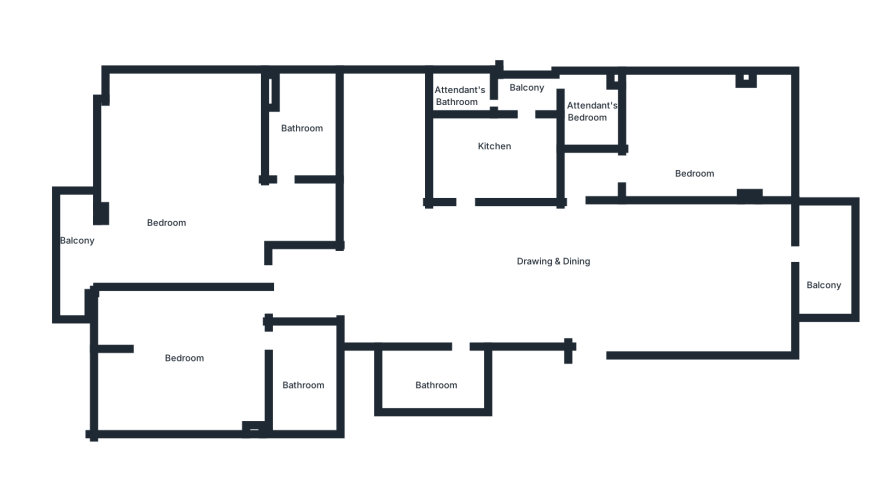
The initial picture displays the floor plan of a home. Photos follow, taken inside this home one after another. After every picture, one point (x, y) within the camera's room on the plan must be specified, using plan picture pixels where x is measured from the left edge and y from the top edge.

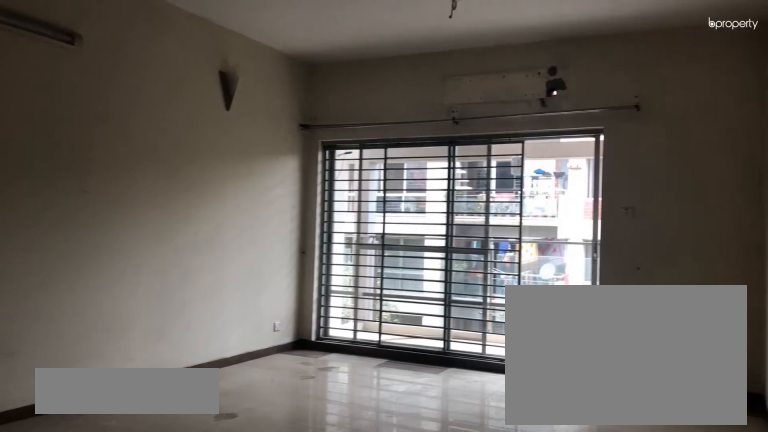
(555, 266)
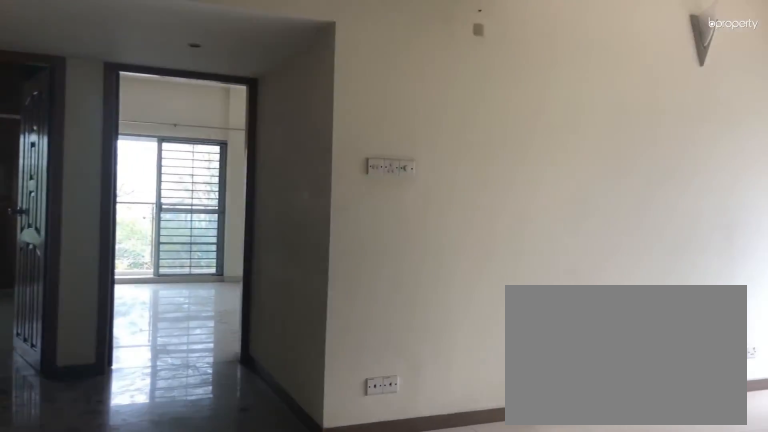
(554, 266)
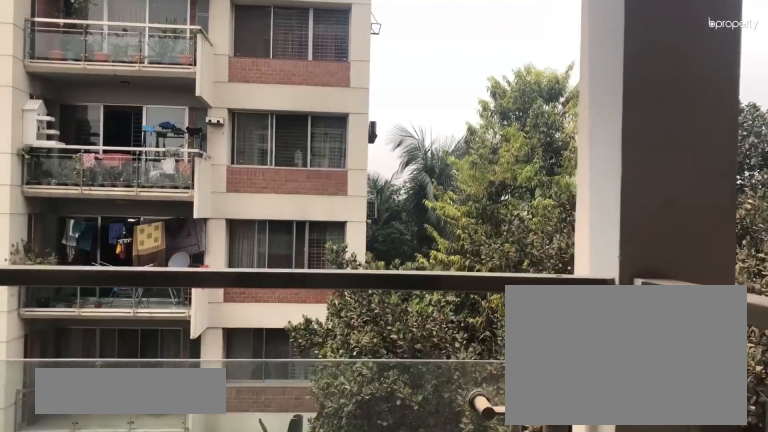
(826, 274)
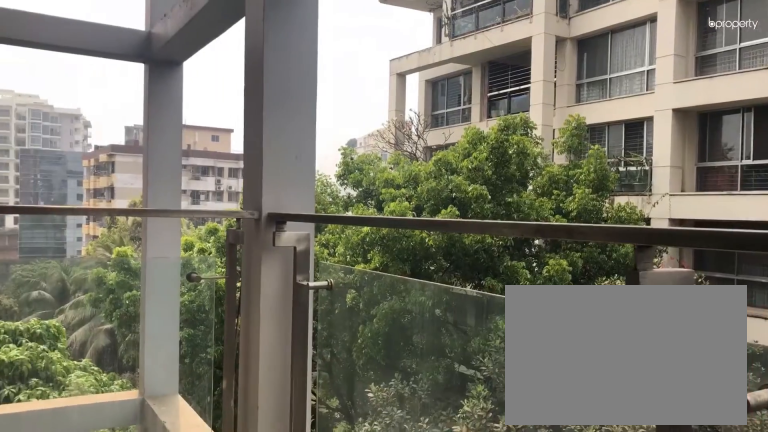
(828, 275)
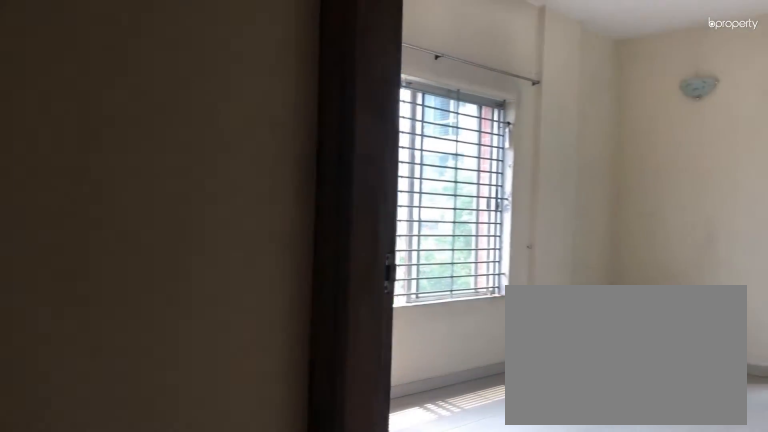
(624, 173)
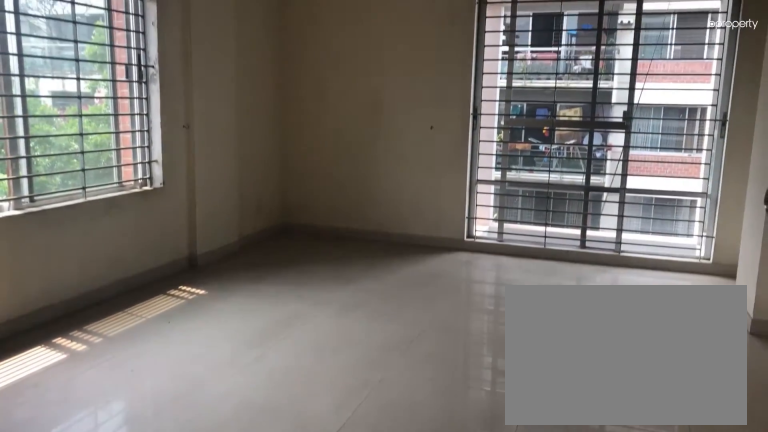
(702, 141)
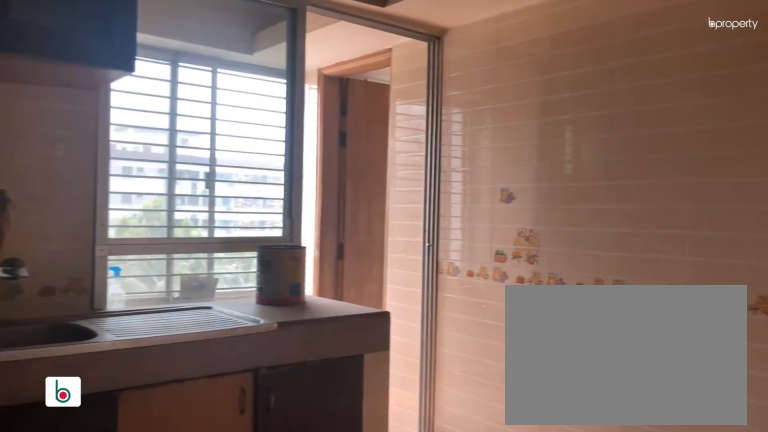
(489, 157)
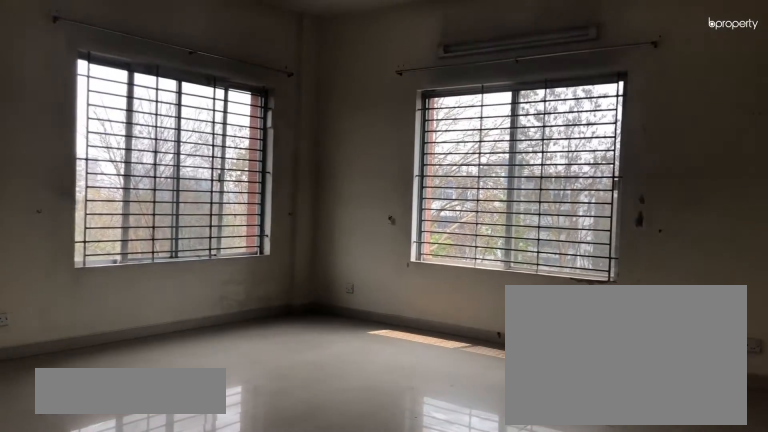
(171, 199)
